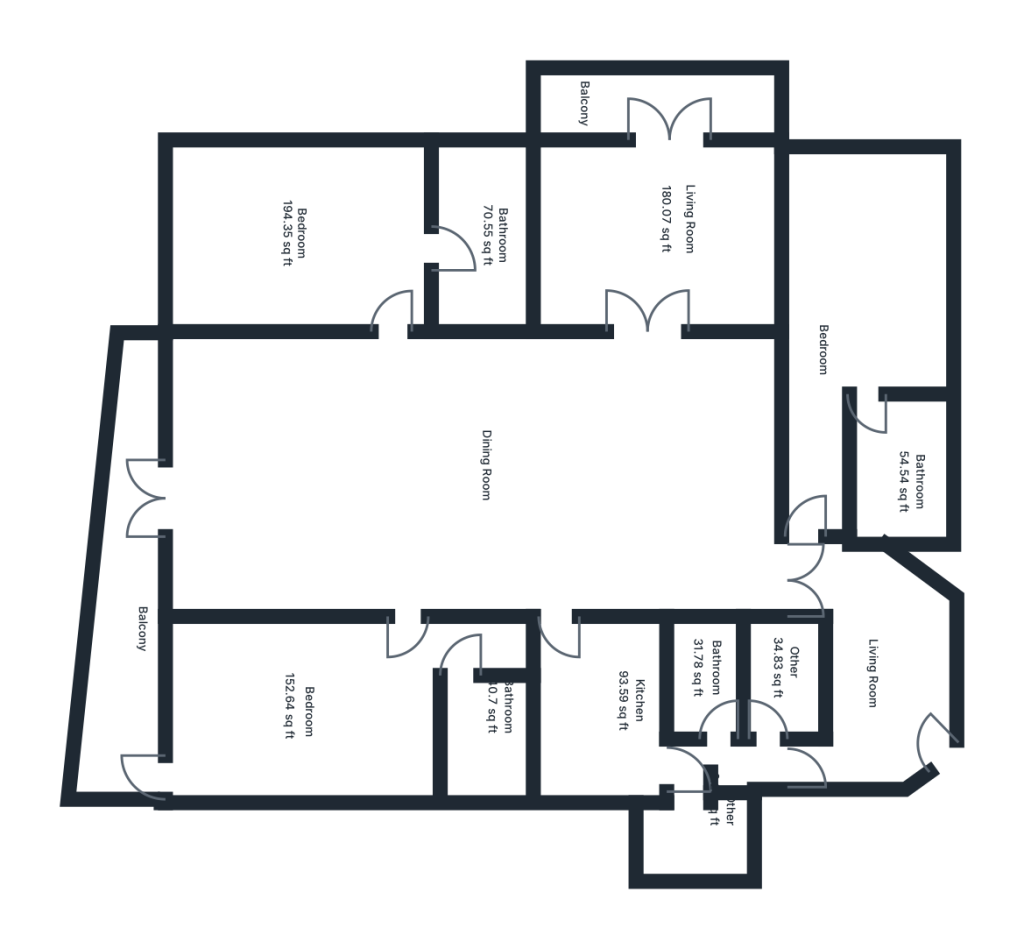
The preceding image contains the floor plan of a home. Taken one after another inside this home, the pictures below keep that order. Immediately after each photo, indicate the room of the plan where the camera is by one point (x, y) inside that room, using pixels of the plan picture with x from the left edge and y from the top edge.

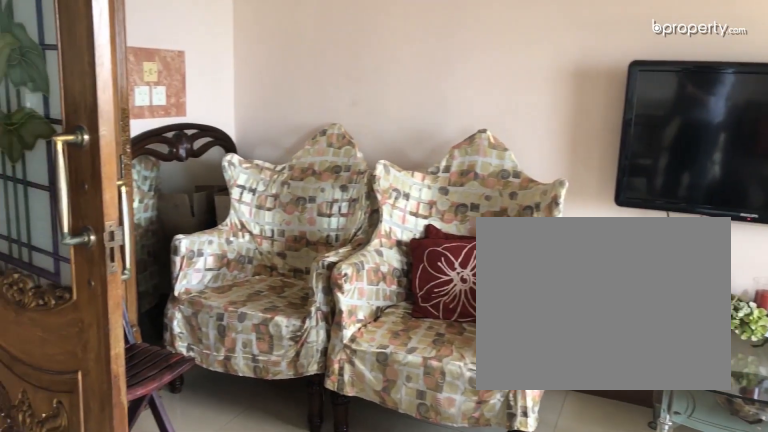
(659, 195)
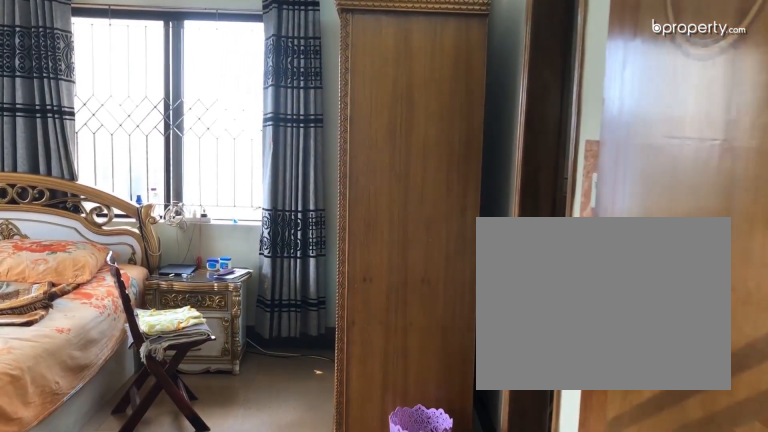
(368, 197)
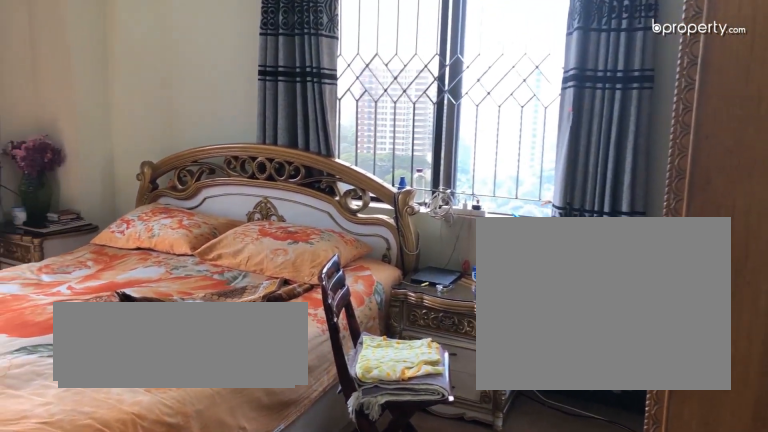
(368, 197)
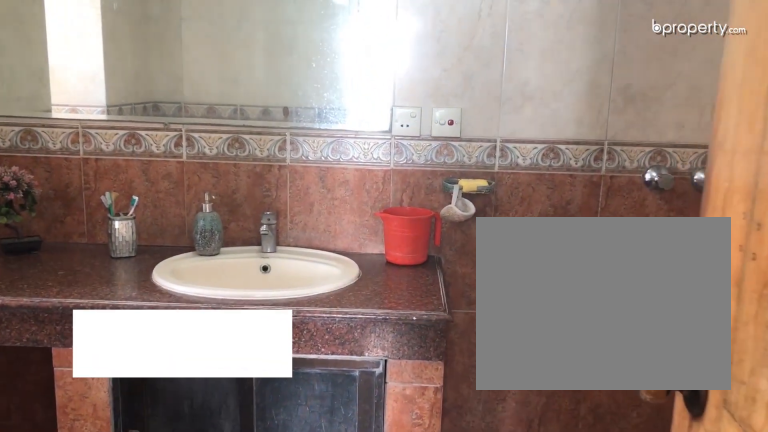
(471, 249)
